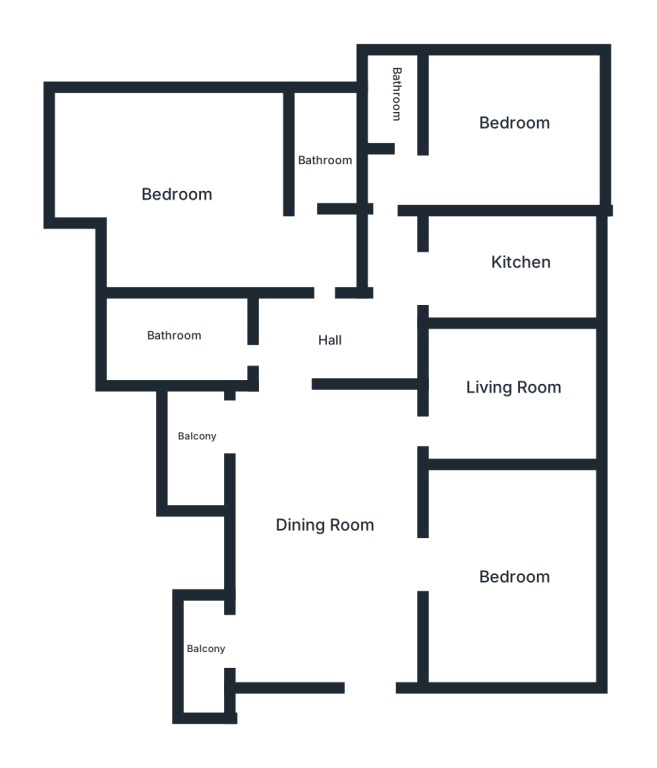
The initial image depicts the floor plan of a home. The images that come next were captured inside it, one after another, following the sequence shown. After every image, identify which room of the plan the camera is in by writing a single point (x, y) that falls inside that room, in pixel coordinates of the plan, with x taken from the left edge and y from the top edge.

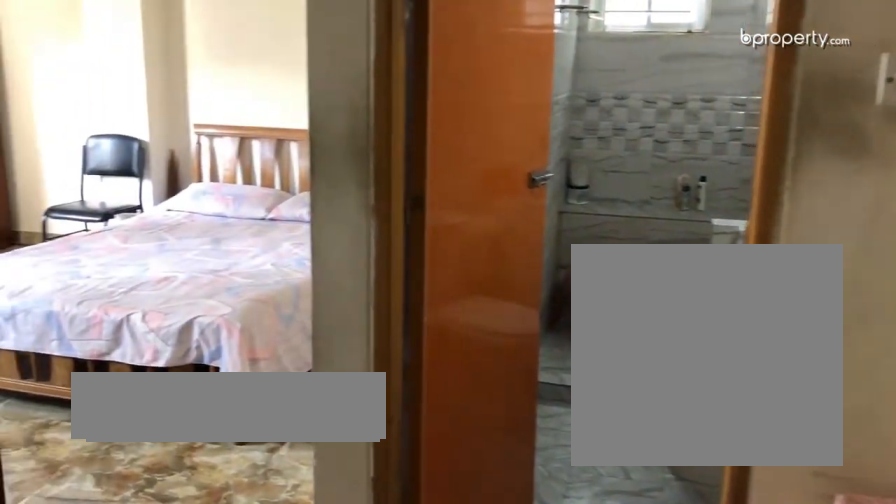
(176, 193)
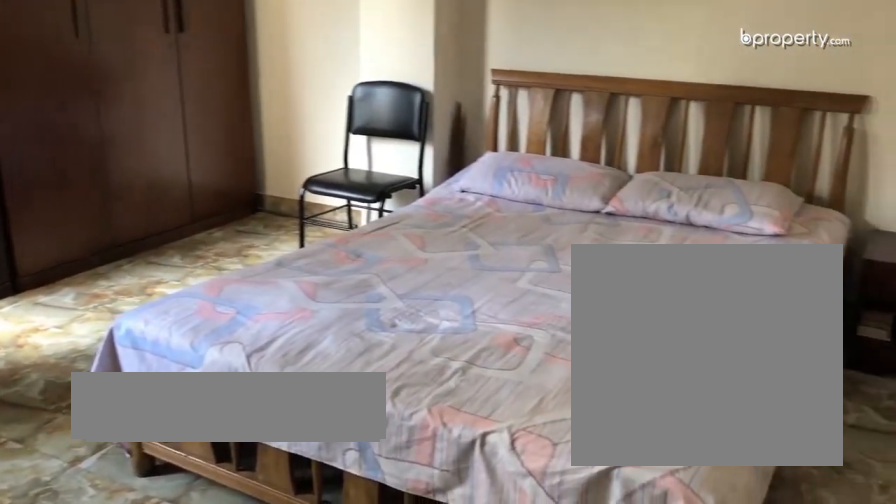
(176, 193)
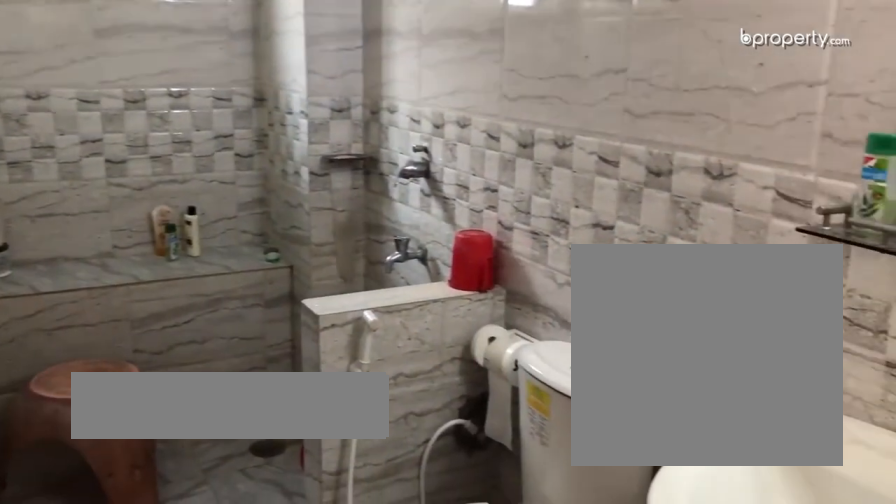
(325, 158)
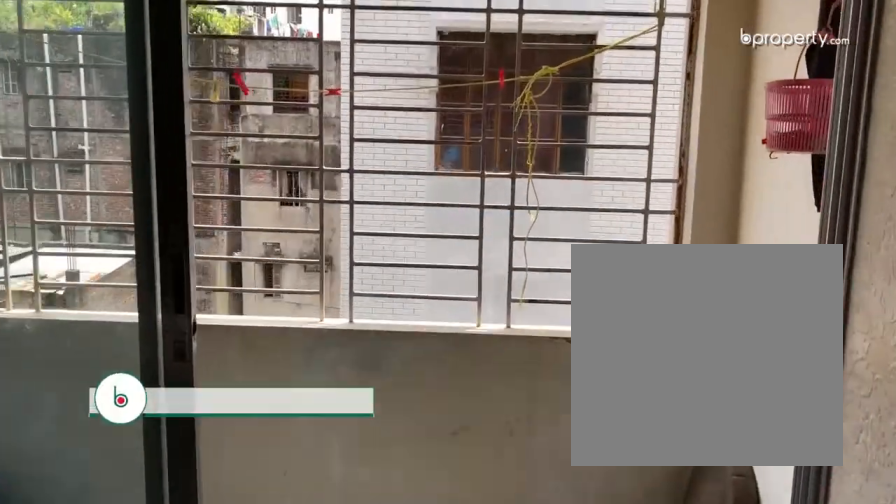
(187, 426)
